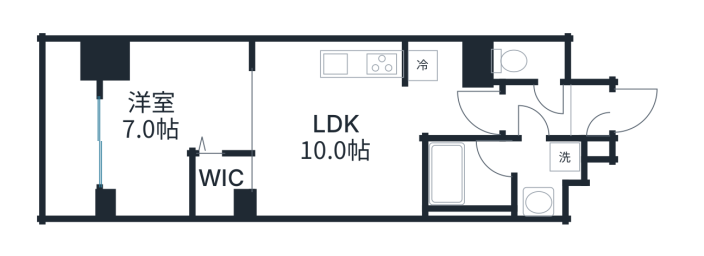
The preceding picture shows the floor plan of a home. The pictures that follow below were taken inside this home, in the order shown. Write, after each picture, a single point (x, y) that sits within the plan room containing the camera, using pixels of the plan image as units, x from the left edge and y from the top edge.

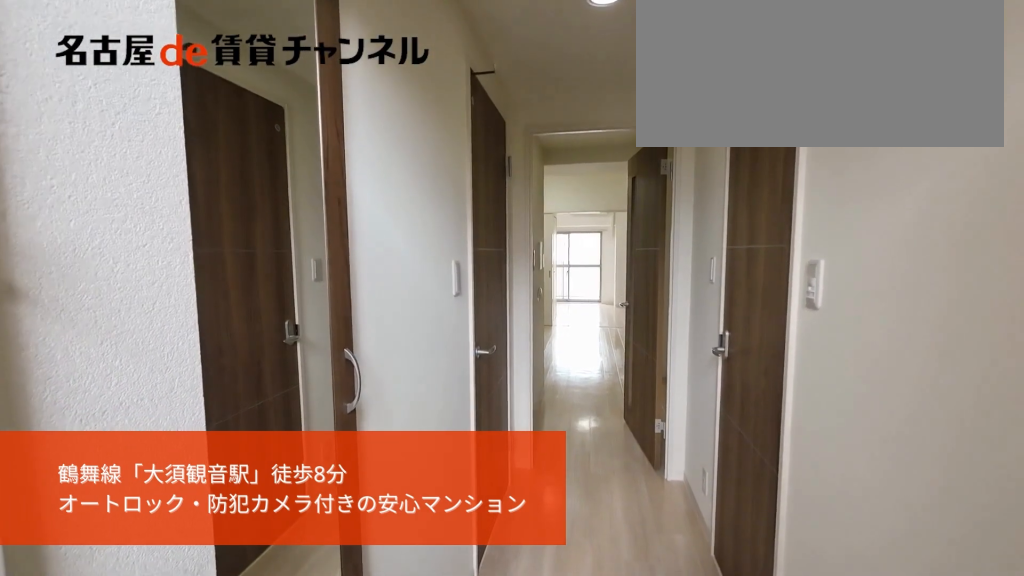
(590, 117)
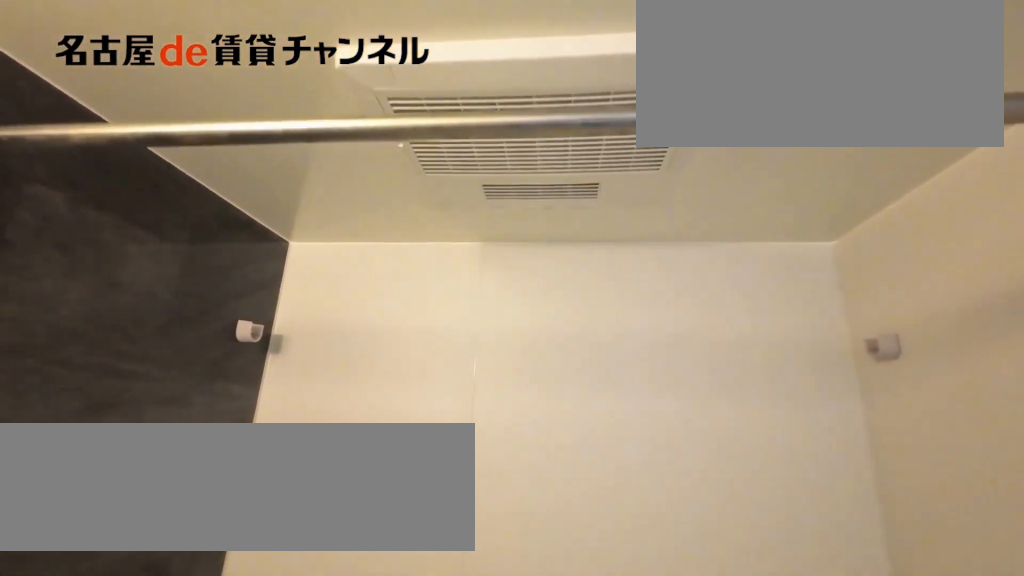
(500, 176)
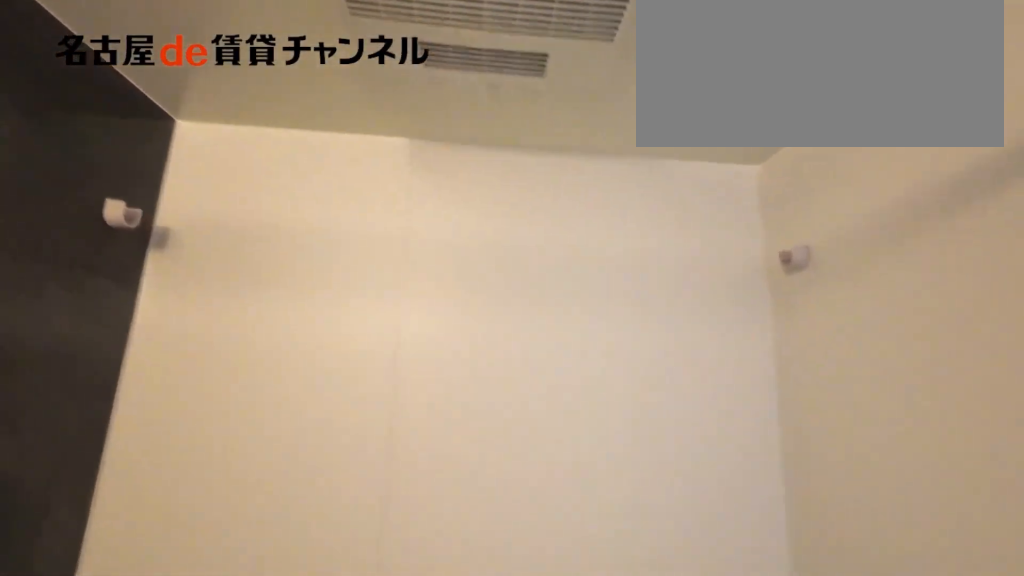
(500, 176)
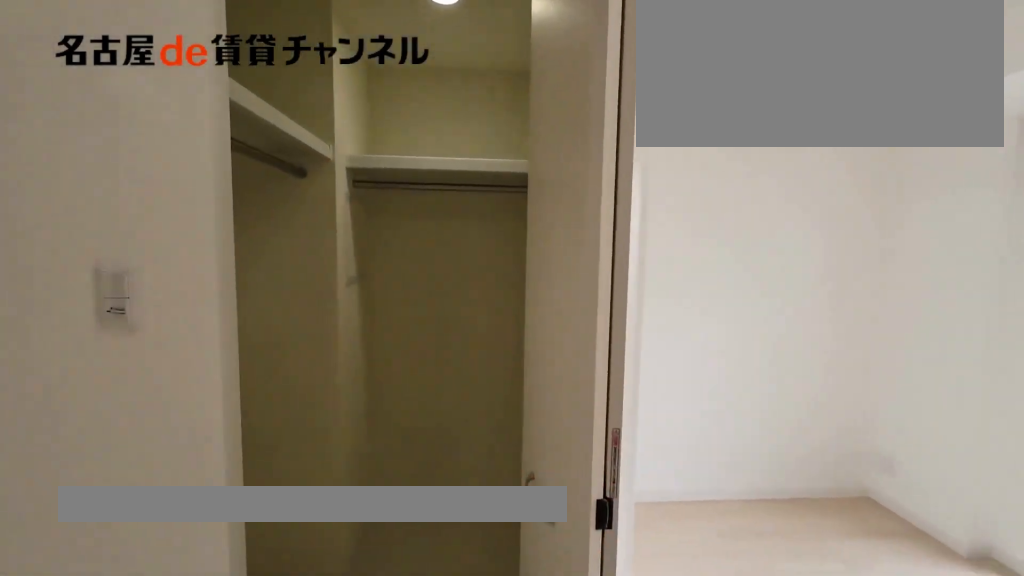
(174, 128)
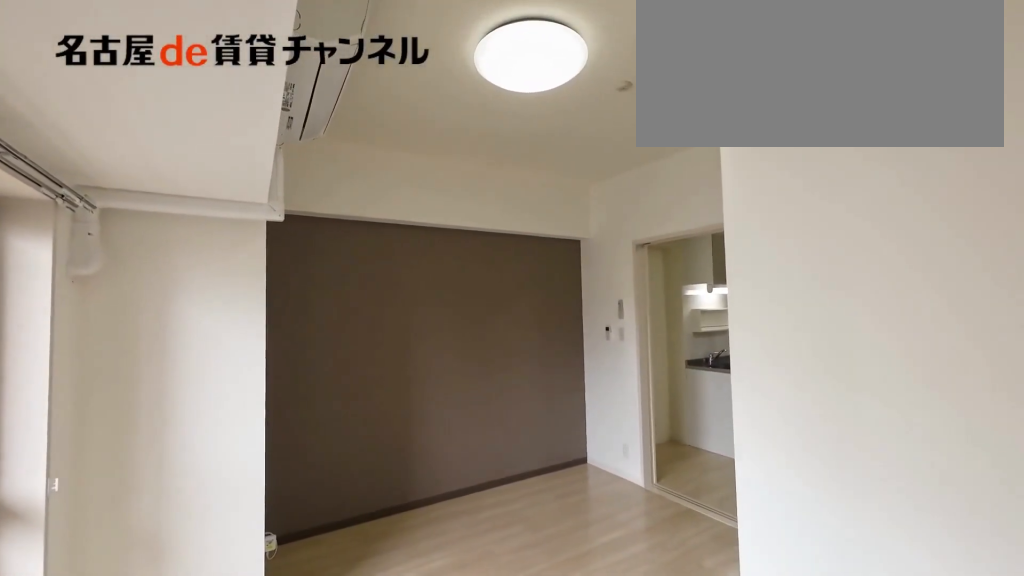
(174, 128)
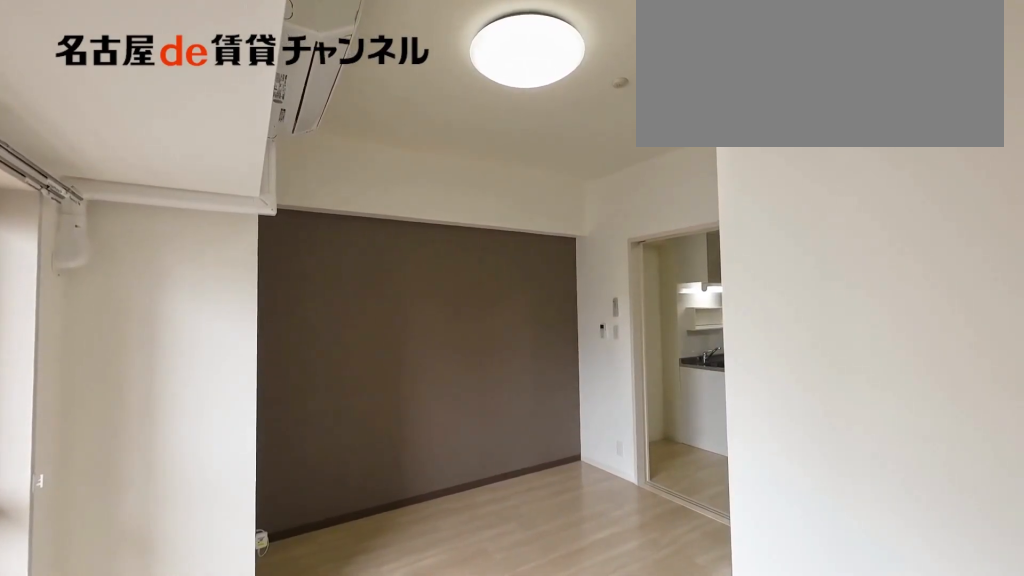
(174, 128)
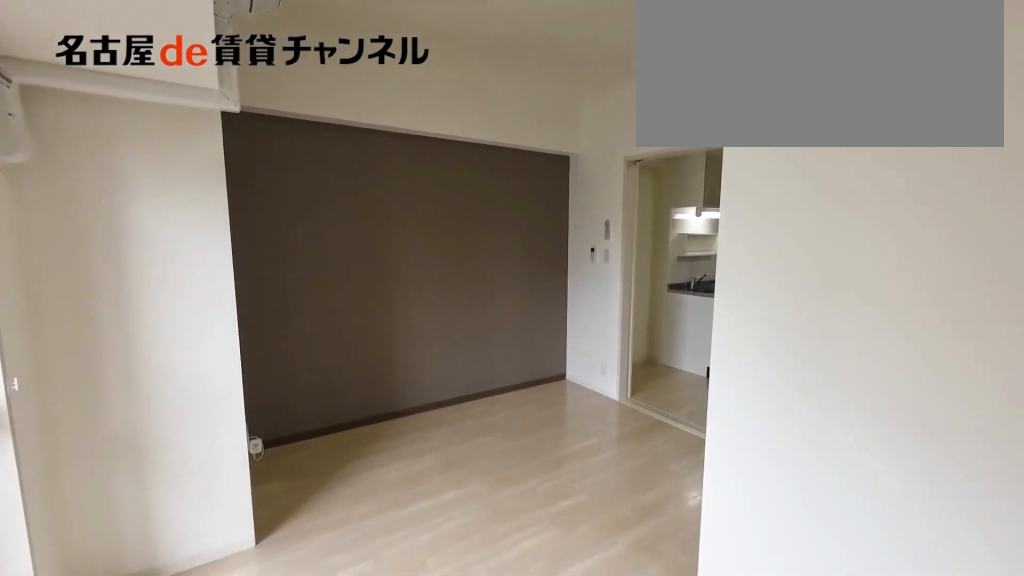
(174, 128)
